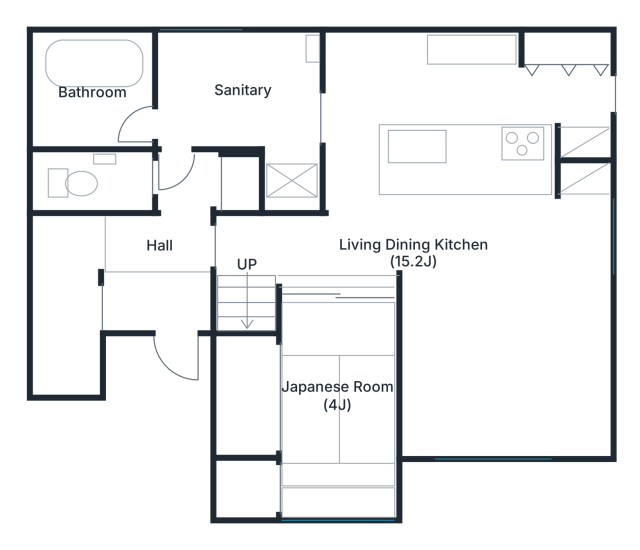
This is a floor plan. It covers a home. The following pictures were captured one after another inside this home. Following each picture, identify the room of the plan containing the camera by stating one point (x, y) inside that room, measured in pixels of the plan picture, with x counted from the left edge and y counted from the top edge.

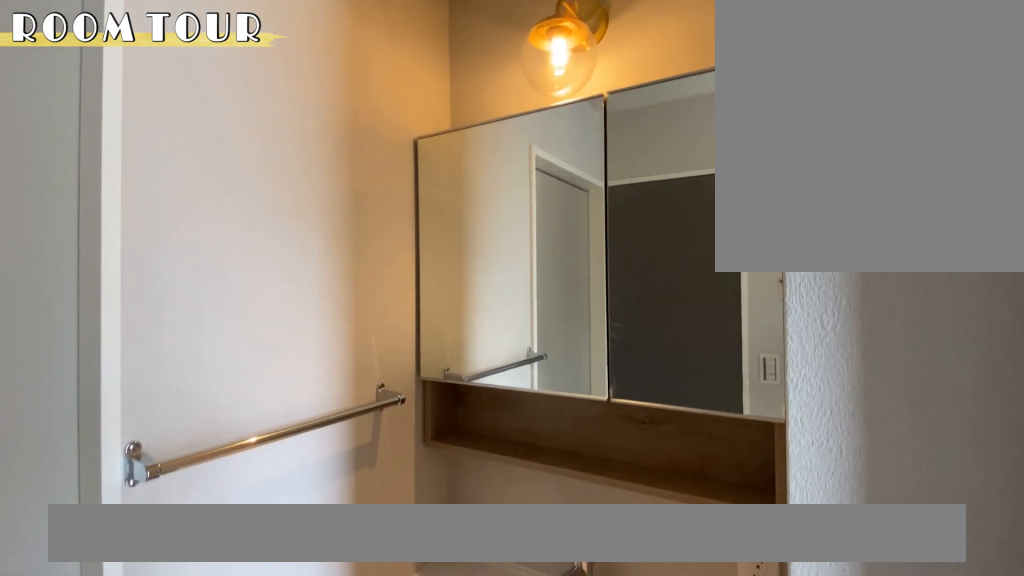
(193, 184)
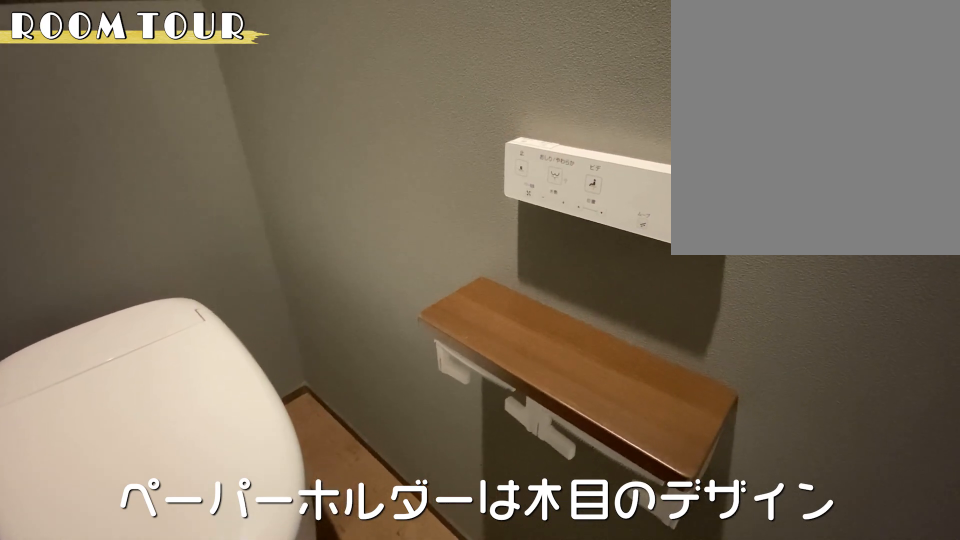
(112, 181)
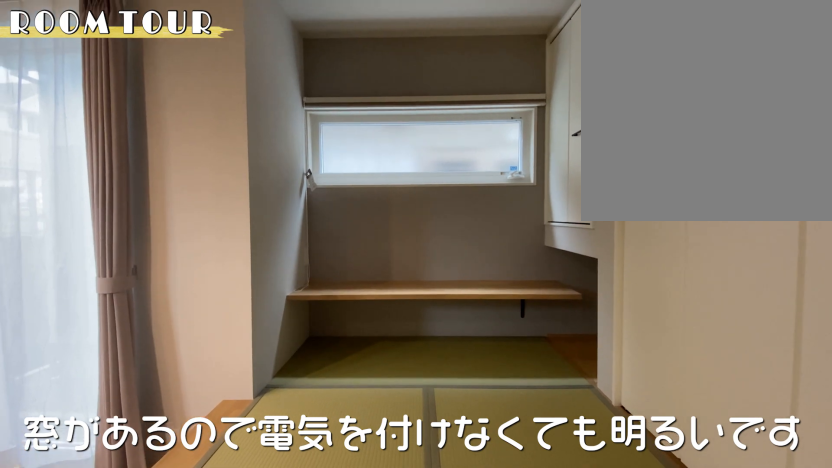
(339, 412)
